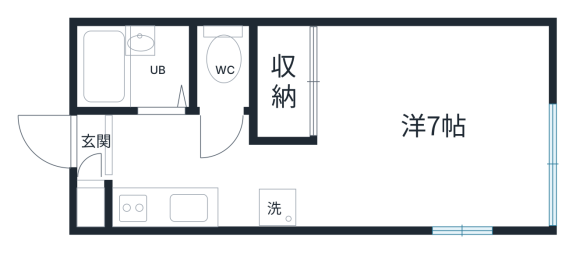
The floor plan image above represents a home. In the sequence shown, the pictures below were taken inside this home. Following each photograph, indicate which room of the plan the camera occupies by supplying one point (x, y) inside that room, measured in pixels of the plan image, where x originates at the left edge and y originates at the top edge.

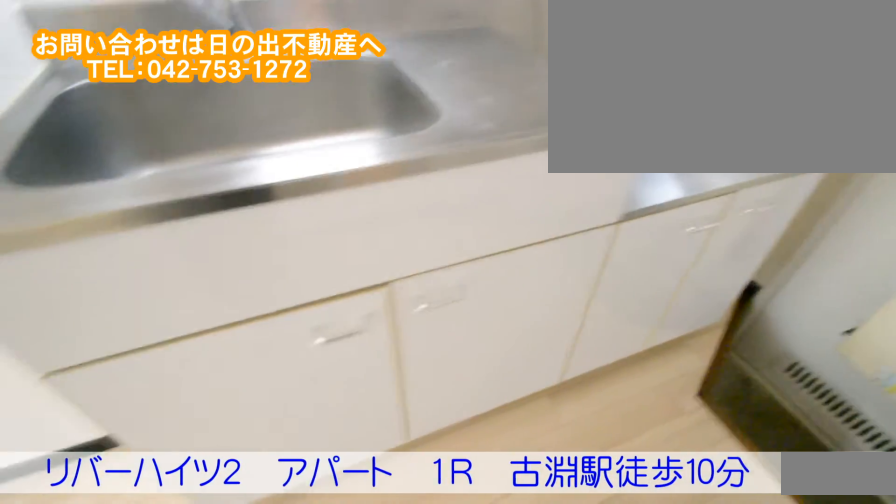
(187, 148)
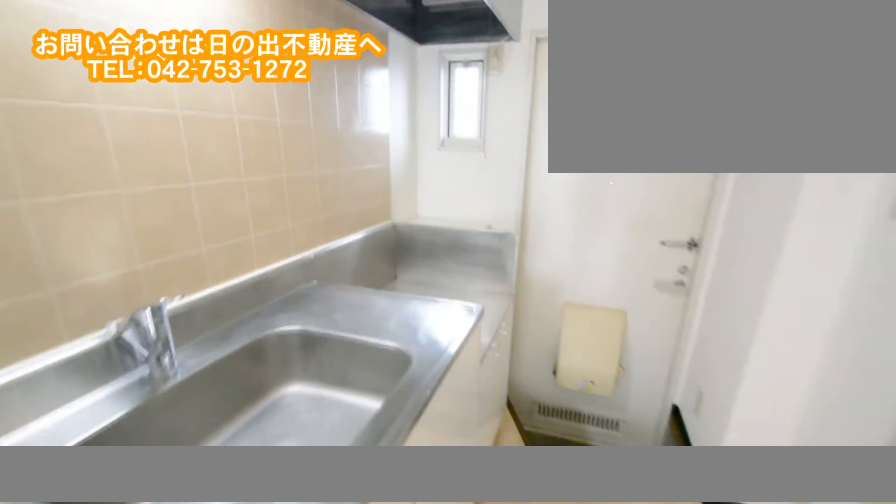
(187, 148)
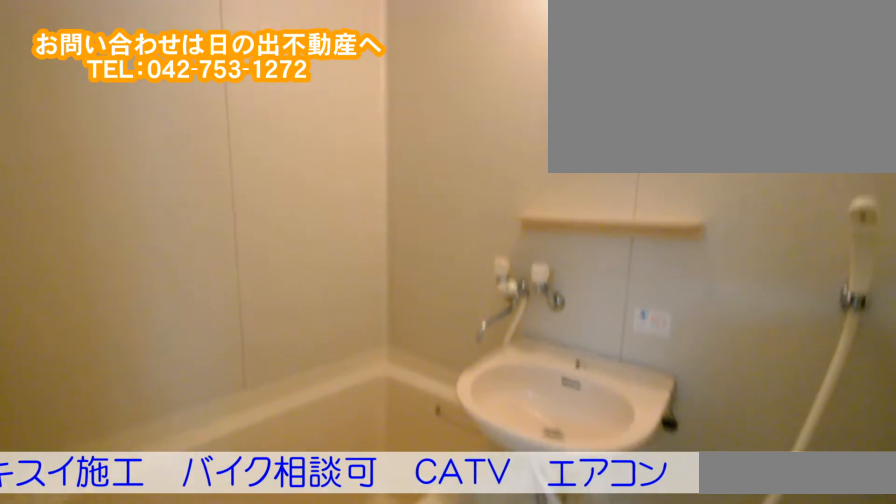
(128, 75)
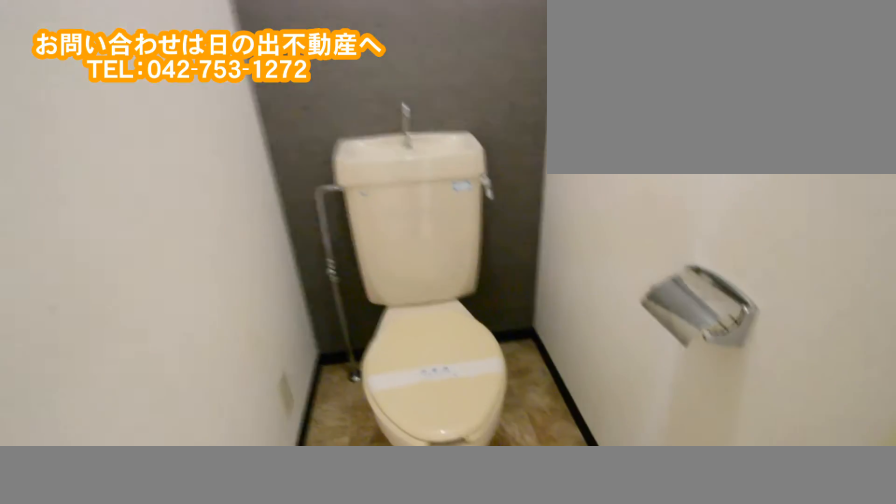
(217, 72)
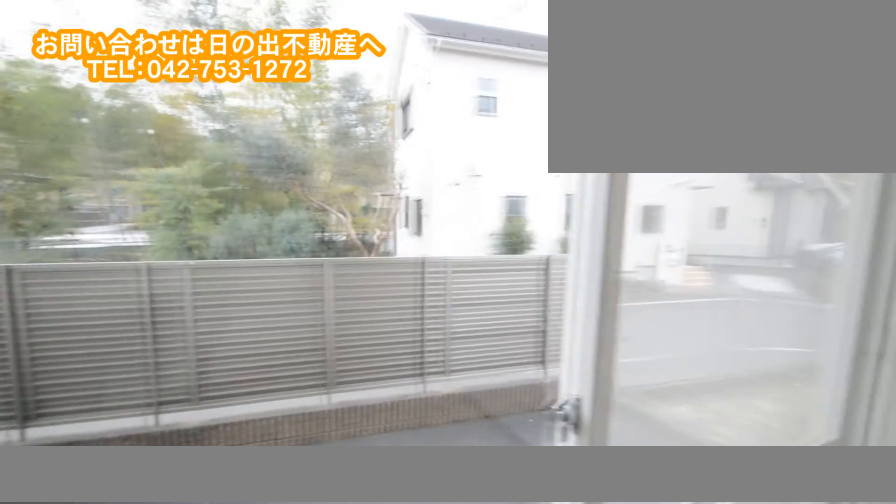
(441, 80)
